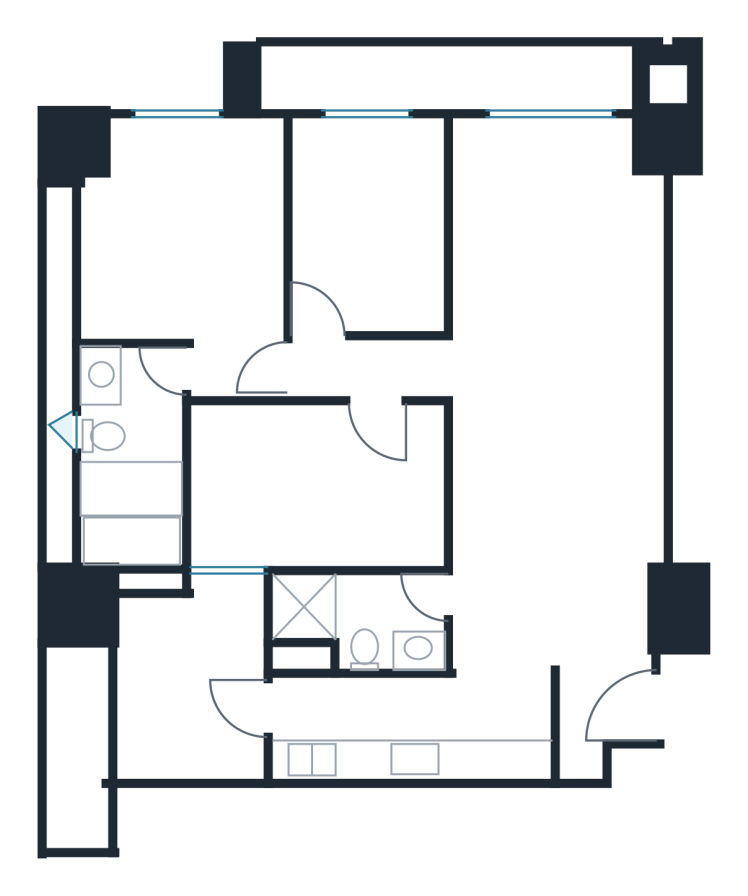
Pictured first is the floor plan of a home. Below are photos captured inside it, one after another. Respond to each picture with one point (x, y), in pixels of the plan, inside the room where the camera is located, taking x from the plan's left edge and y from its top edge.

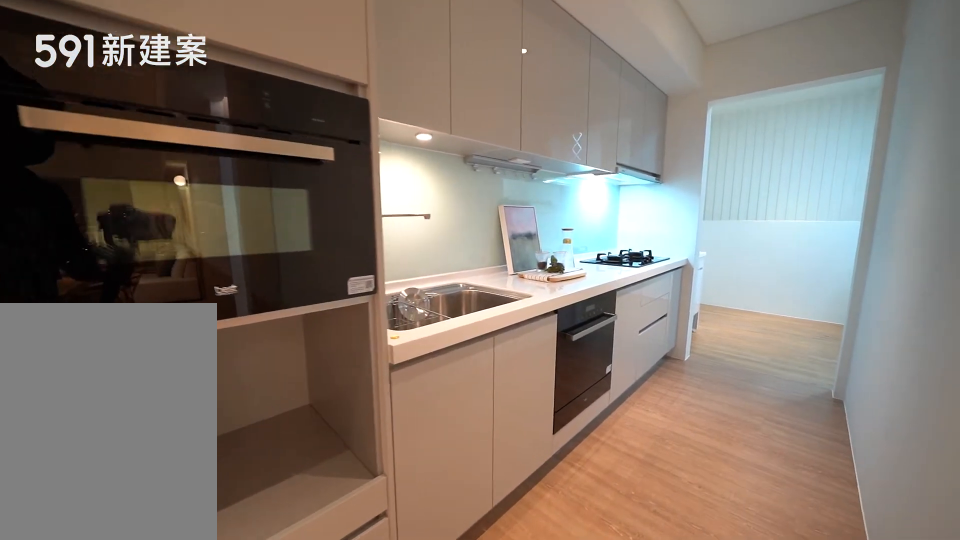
(412, 727)
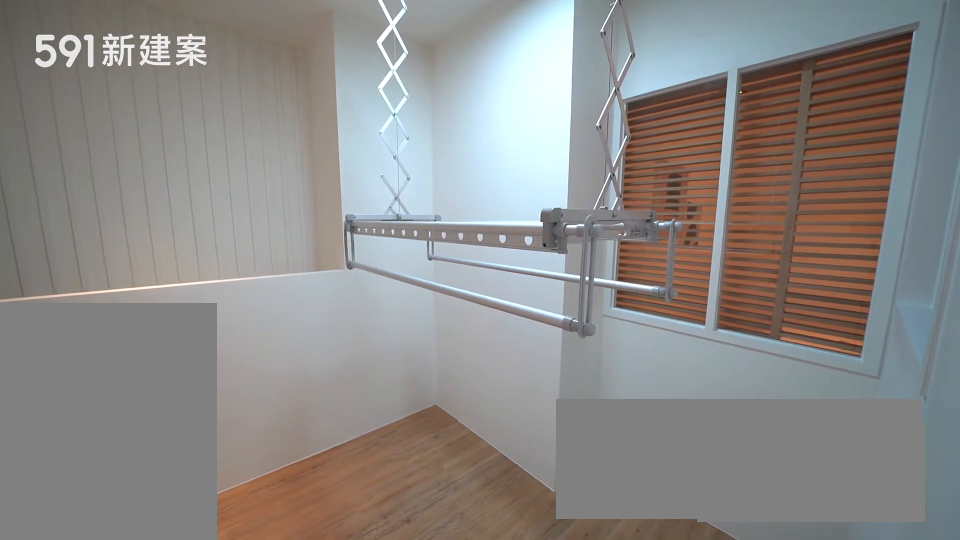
(191, 675)
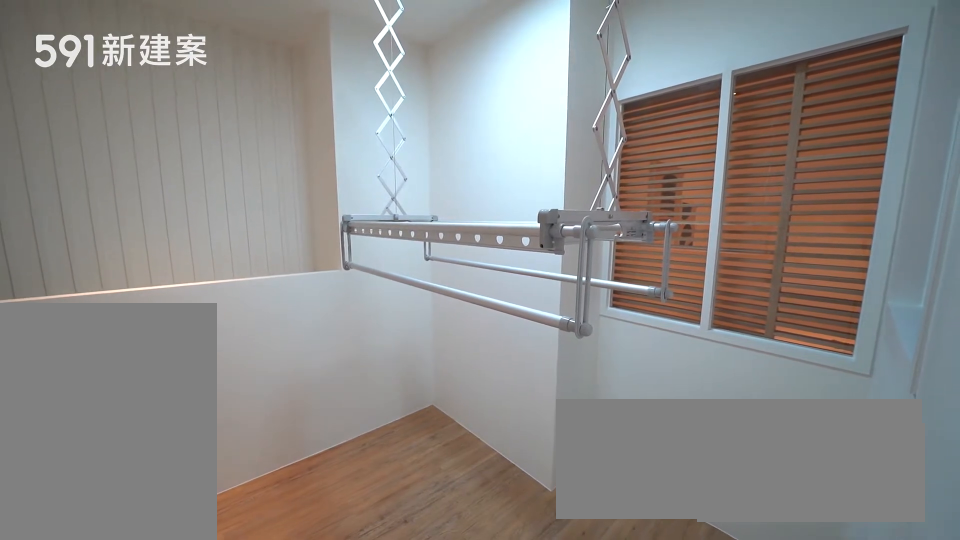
(191, 675)
